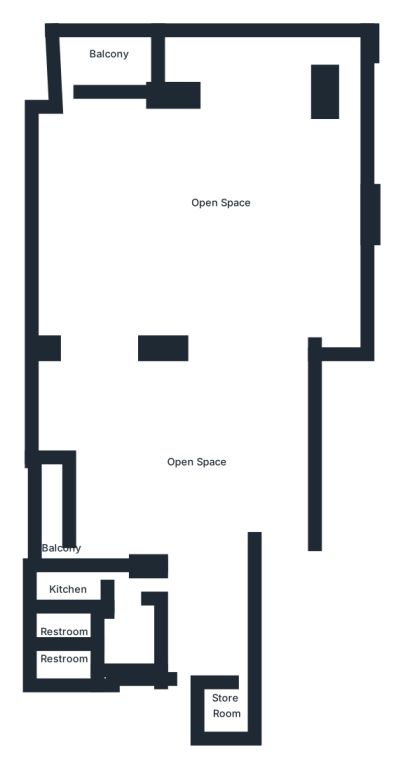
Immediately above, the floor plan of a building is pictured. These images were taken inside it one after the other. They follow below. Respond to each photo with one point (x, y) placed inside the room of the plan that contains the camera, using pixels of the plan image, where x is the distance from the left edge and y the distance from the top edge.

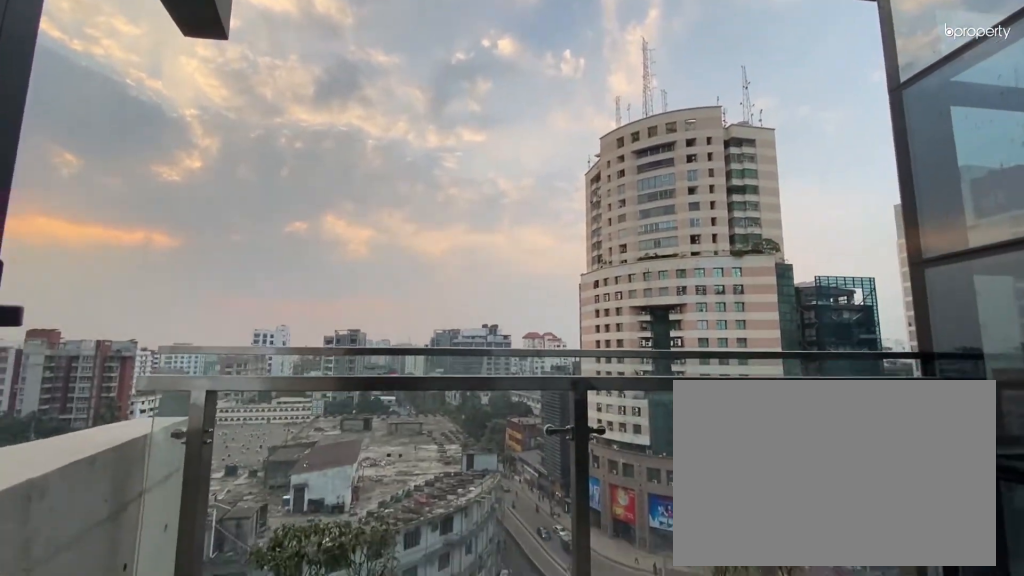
(95, 61)
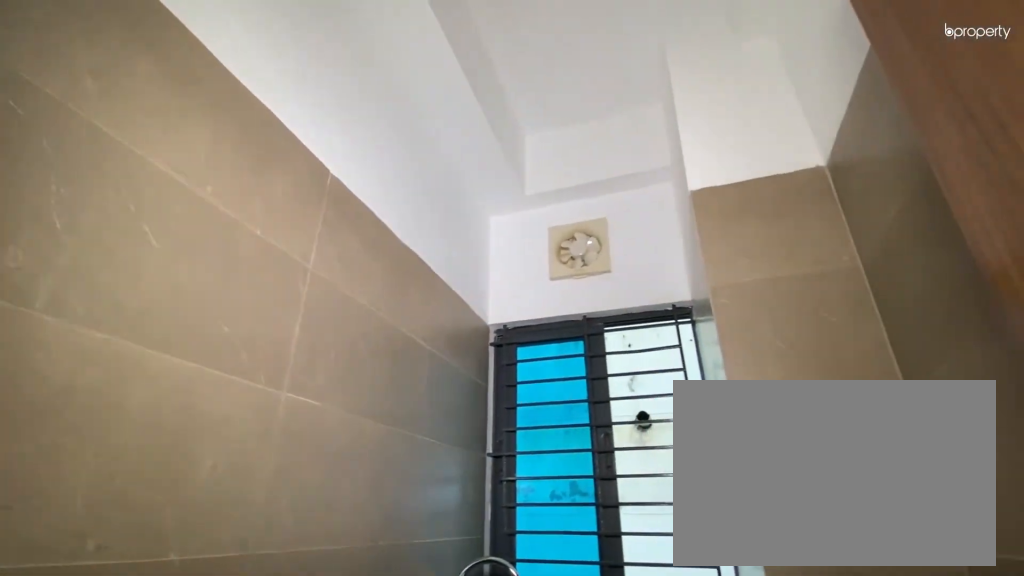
(81, 579)
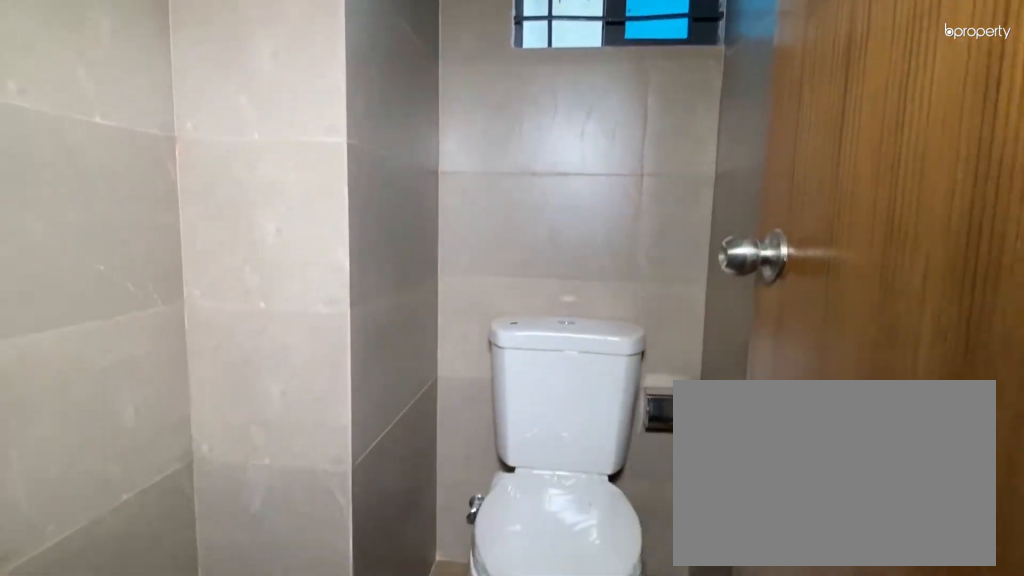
(63, 663)
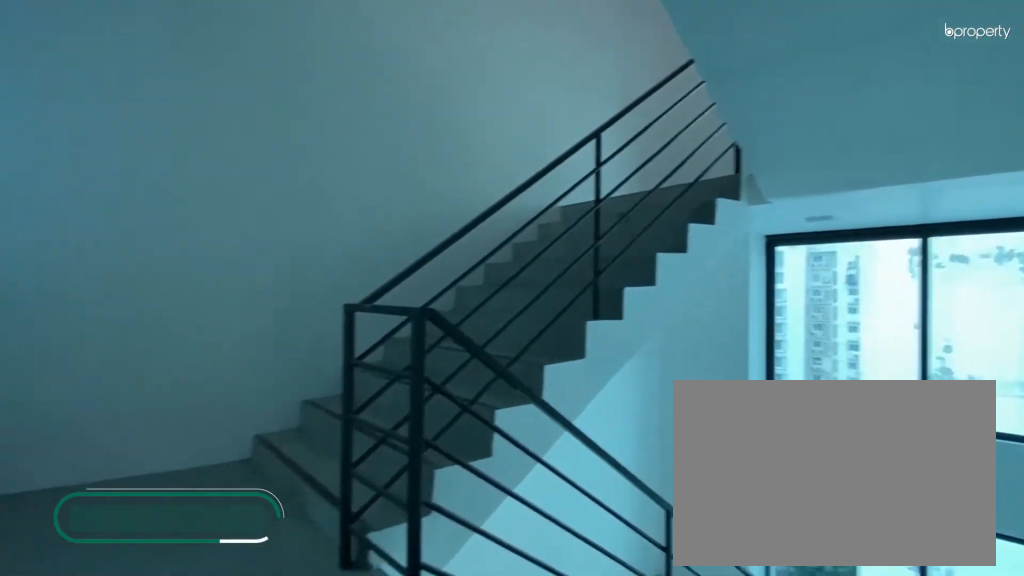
(179, 675)
